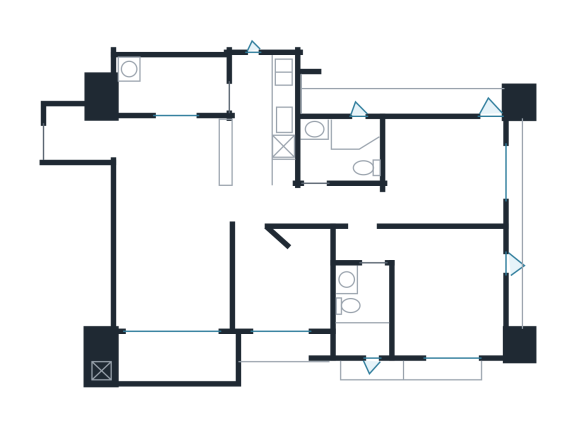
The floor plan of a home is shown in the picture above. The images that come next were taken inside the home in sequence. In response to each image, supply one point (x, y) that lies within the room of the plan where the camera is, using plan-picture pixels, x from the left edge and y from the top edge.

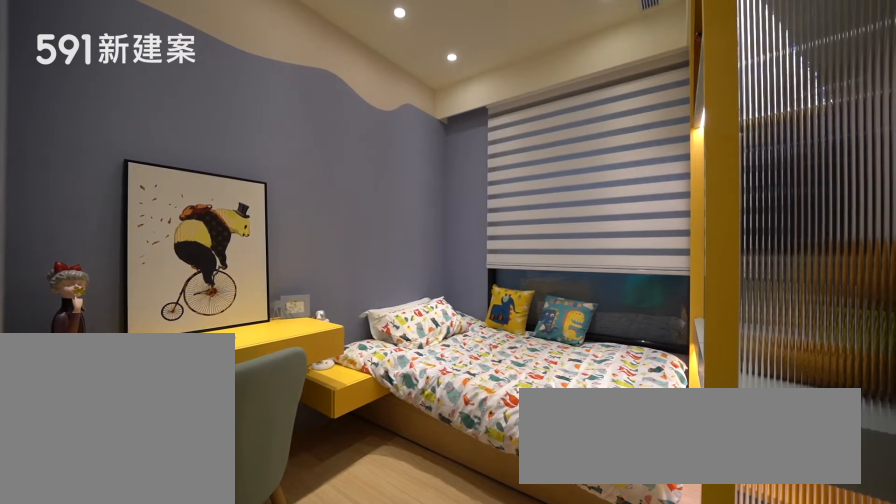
(286, 279)
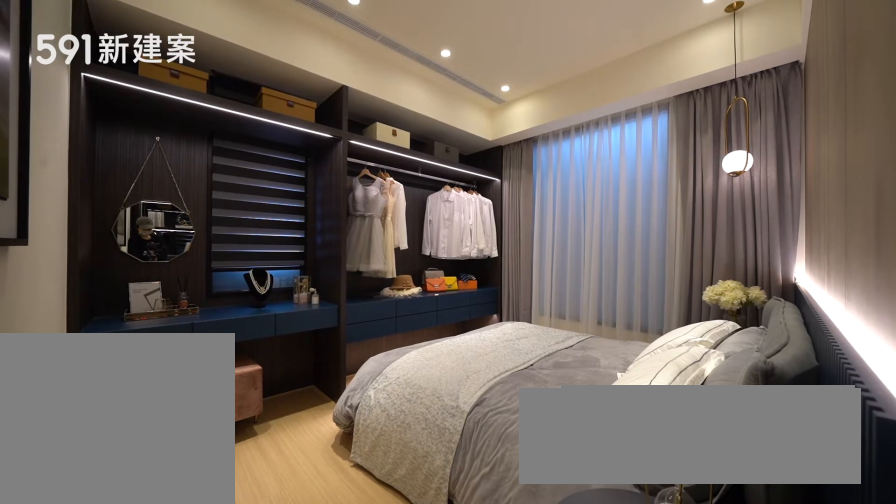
(438, 287)
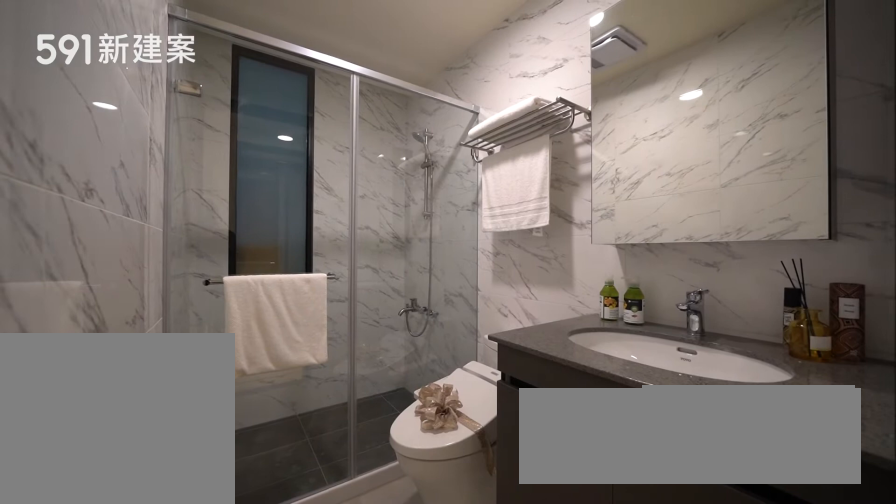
(360, 313)
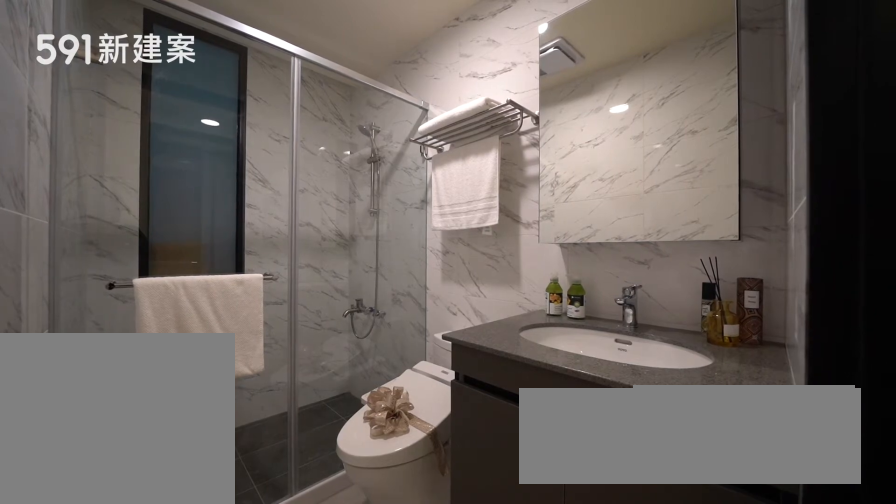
(360, 313)
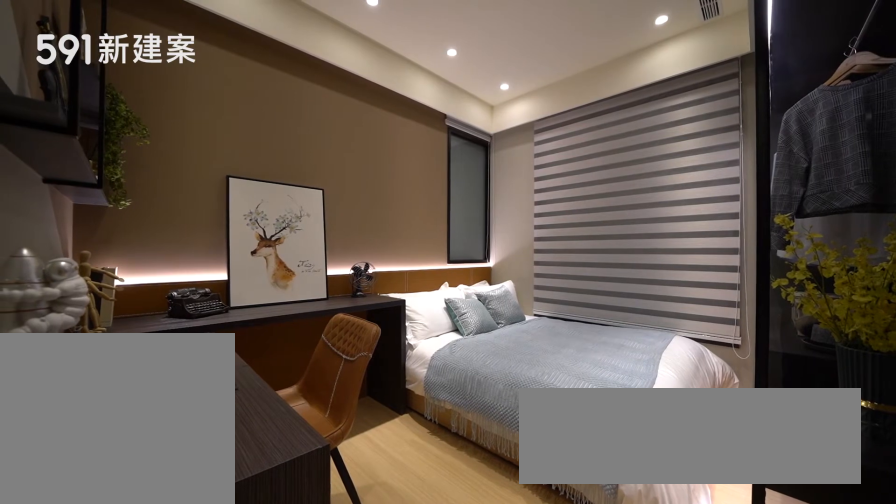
(447, 168)
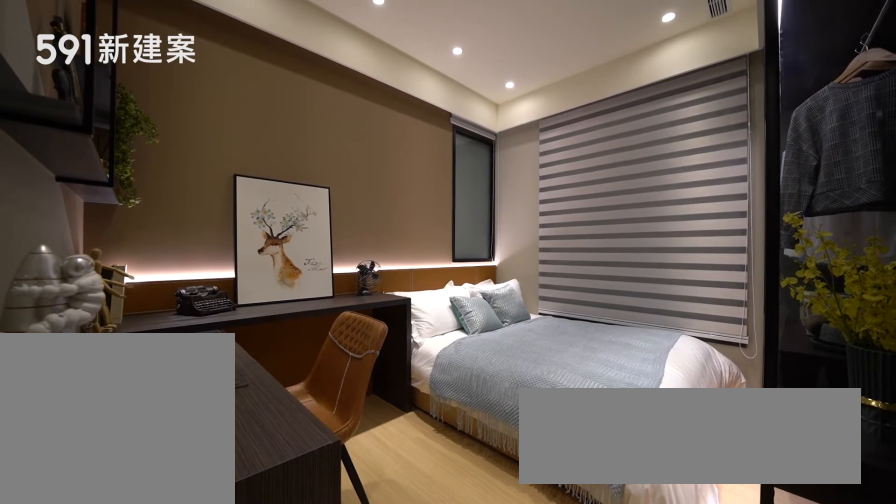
(447, 168)
